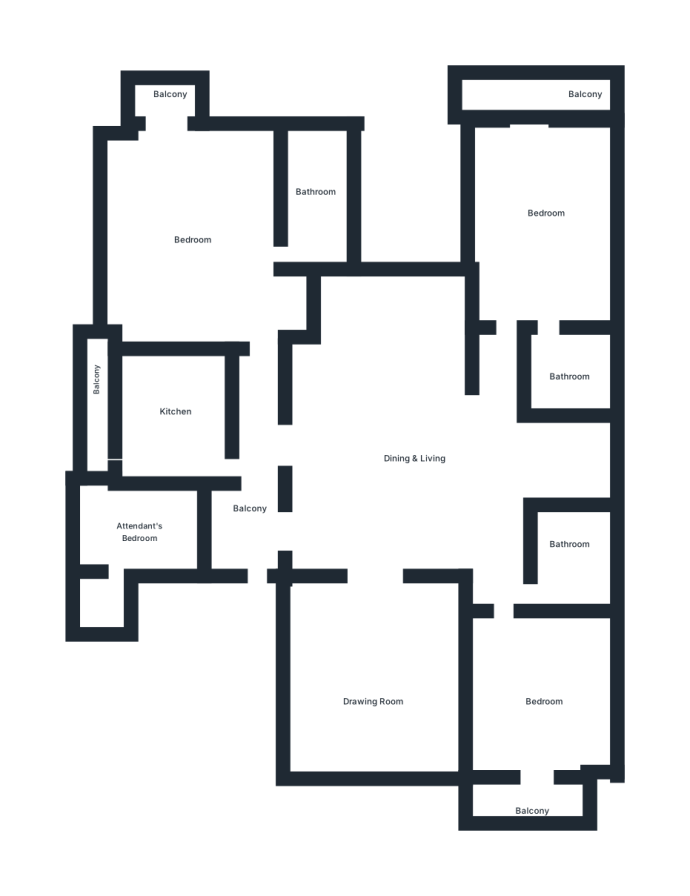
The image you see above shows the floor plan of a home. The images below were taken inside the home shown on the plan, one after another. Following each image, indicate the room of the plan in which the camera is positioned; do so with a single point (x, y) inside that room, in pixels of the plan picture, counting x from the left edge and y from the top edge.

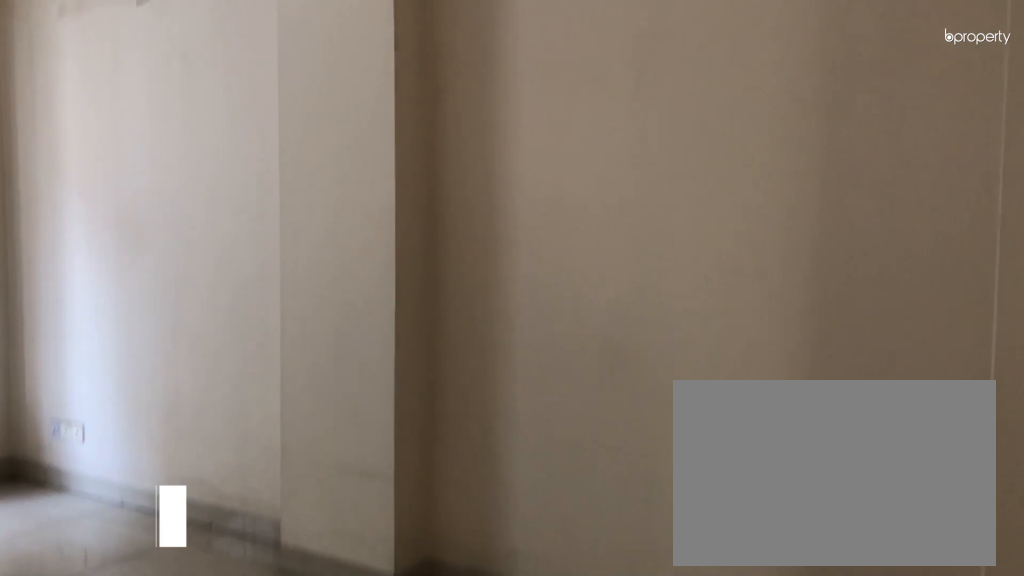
(377, 686)
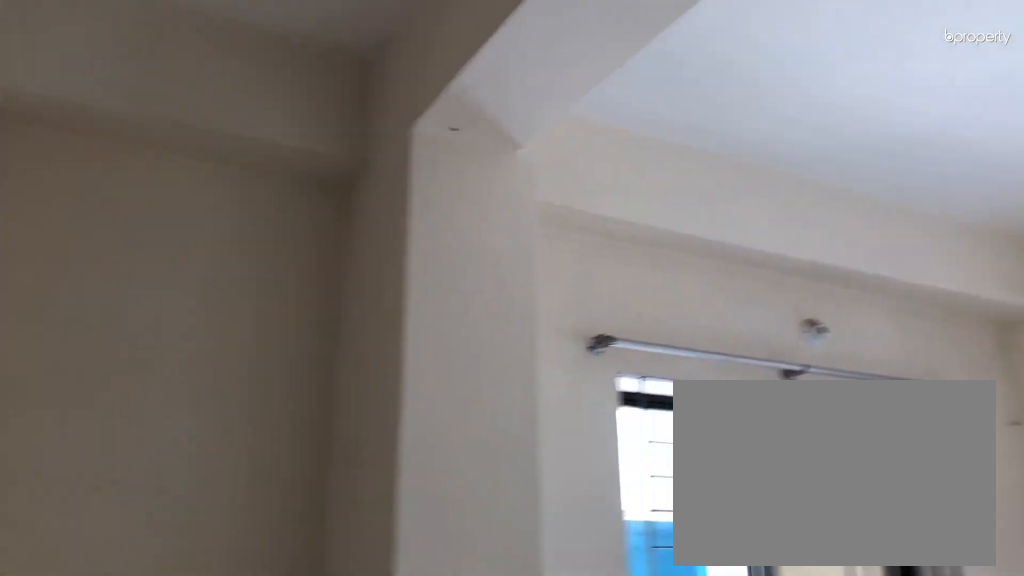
(532, 697)
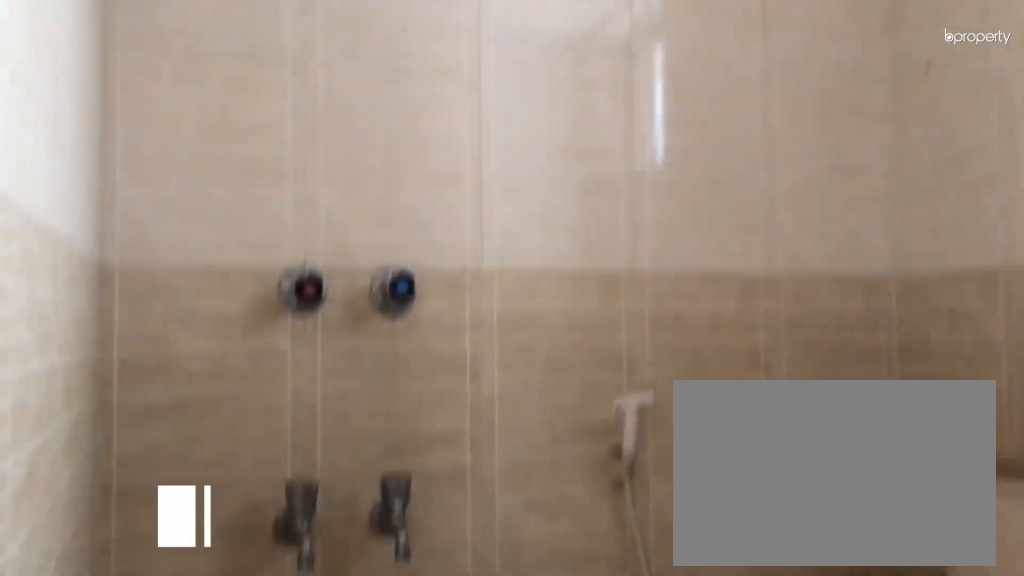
(571, 557)
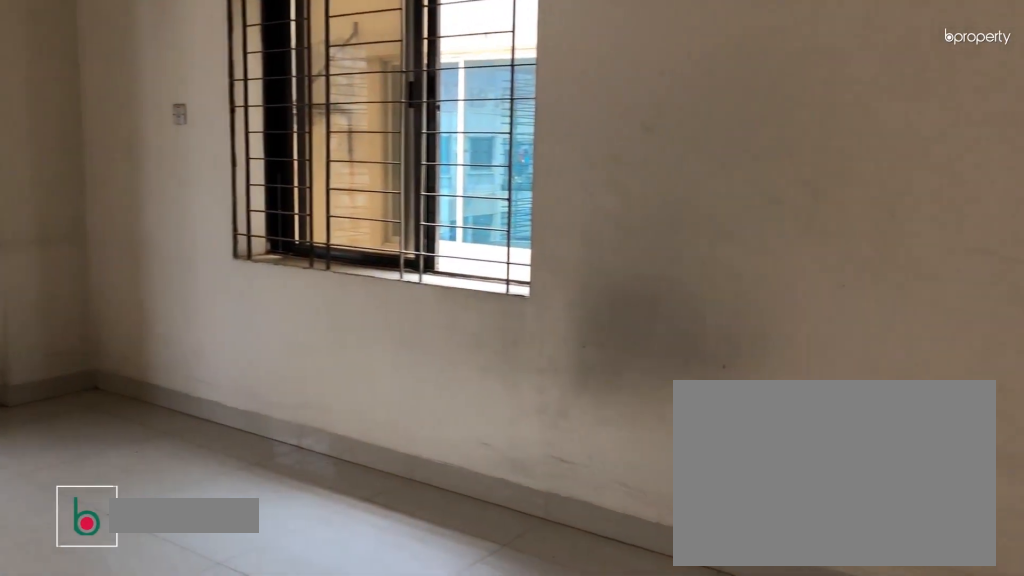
(544, 212)
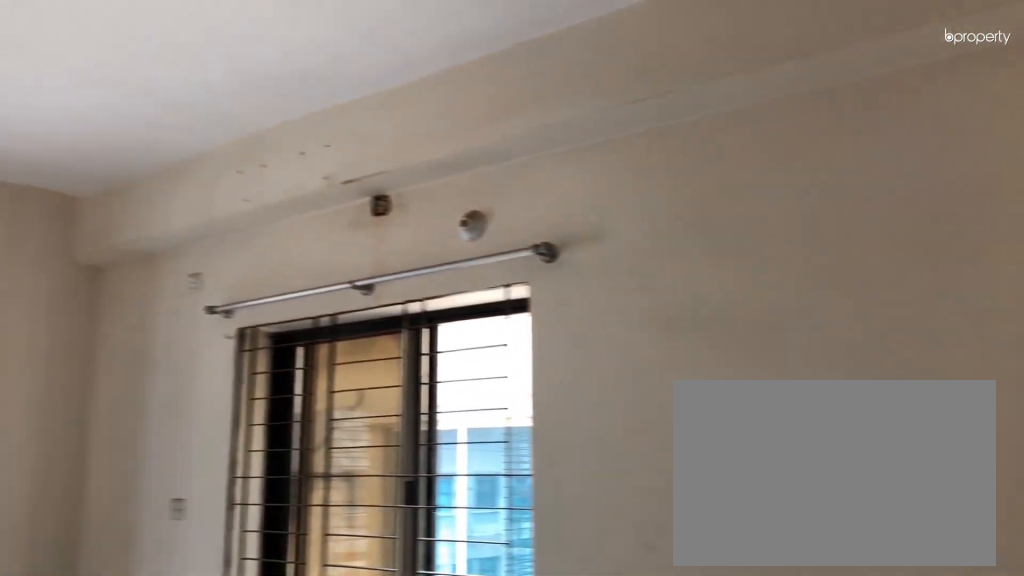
(544, 212)
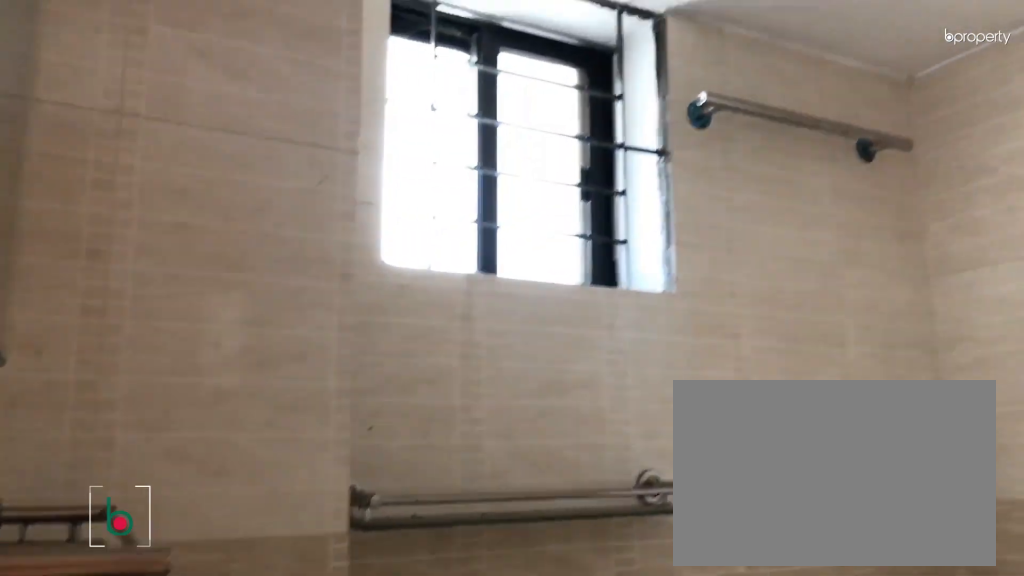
(569, 381)
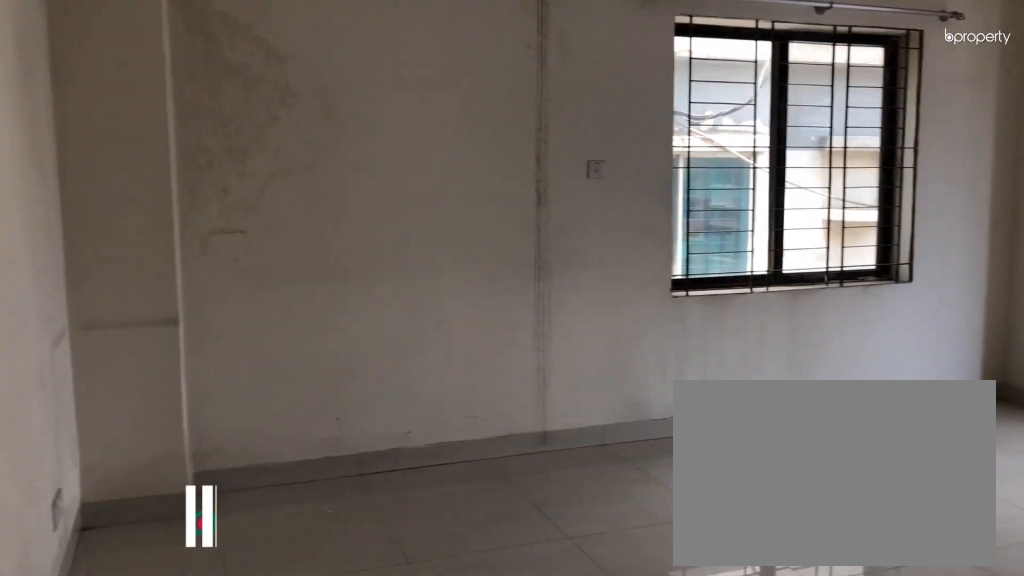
(194, 234)
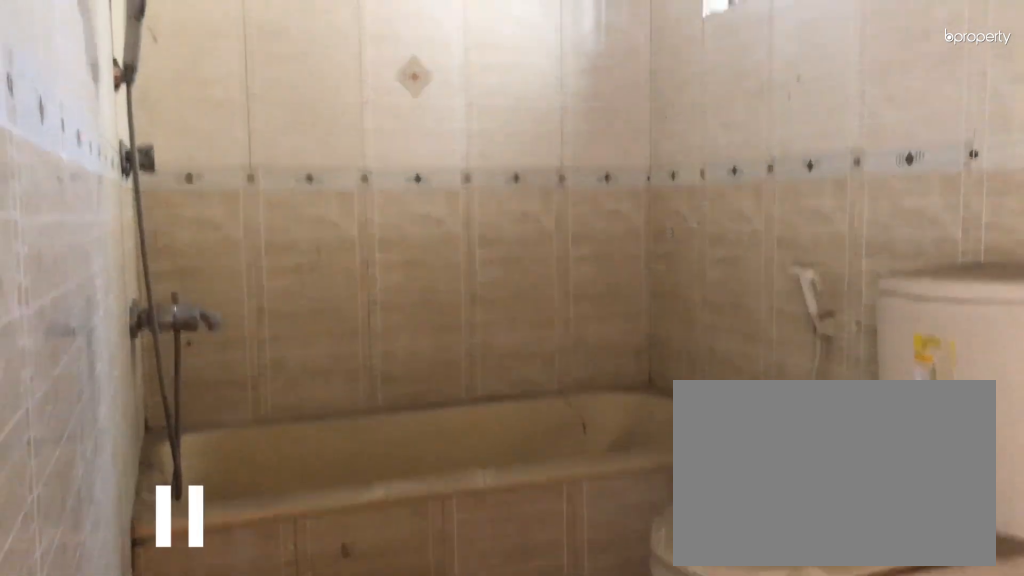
(315, 193)
